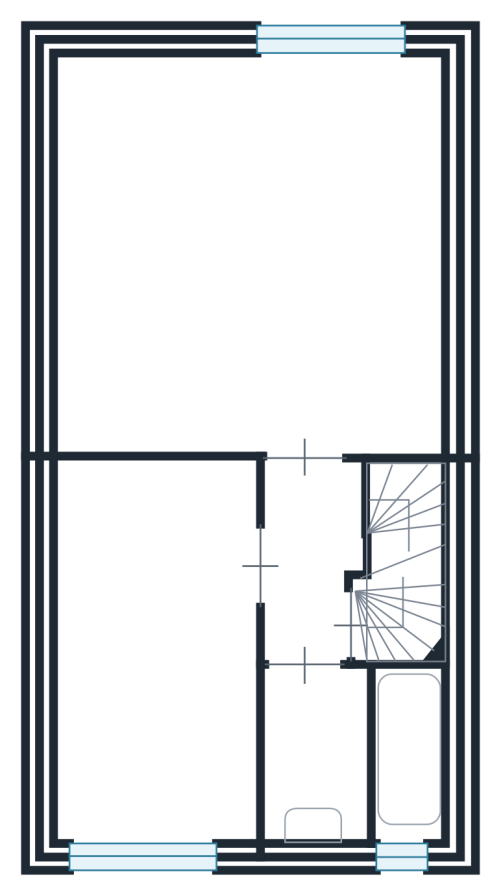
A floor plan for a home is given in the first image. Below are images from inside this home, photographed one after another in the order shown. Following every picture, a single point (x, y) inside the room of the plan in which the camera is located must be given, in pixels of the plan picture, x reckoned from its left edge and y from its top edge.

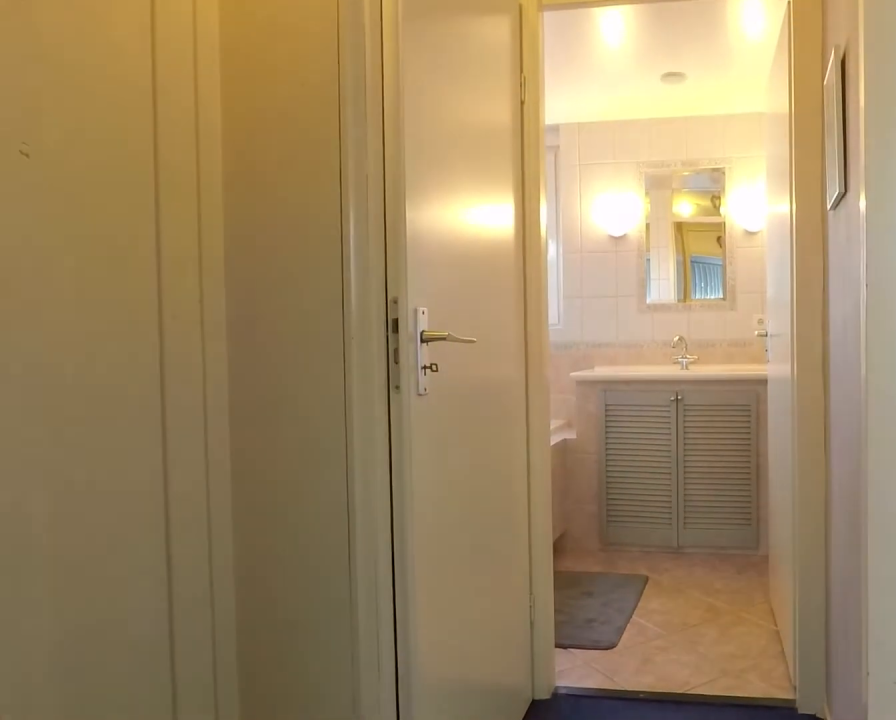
(309, 554)
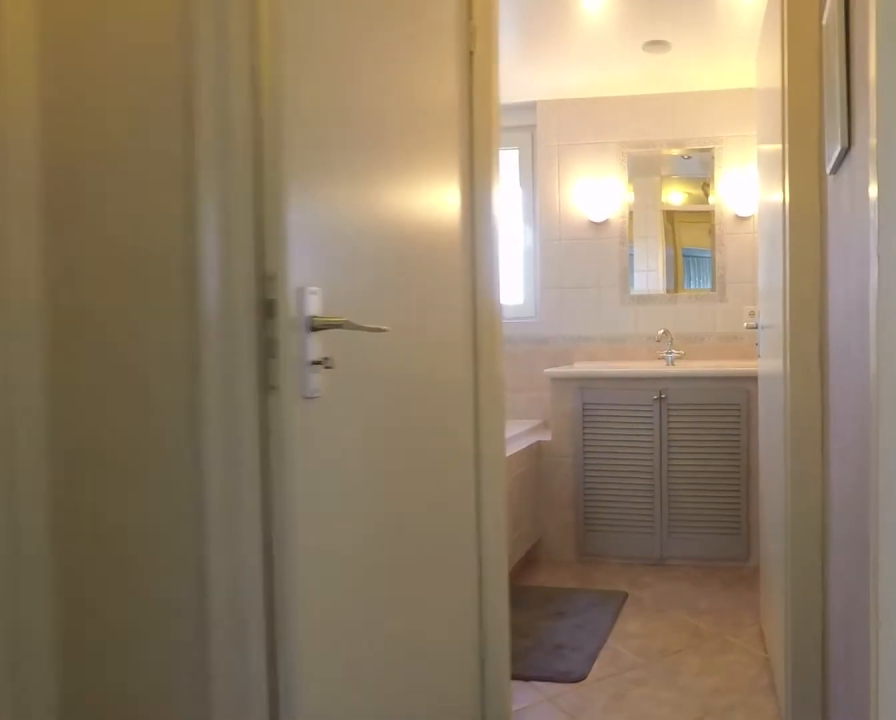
(309, 554)
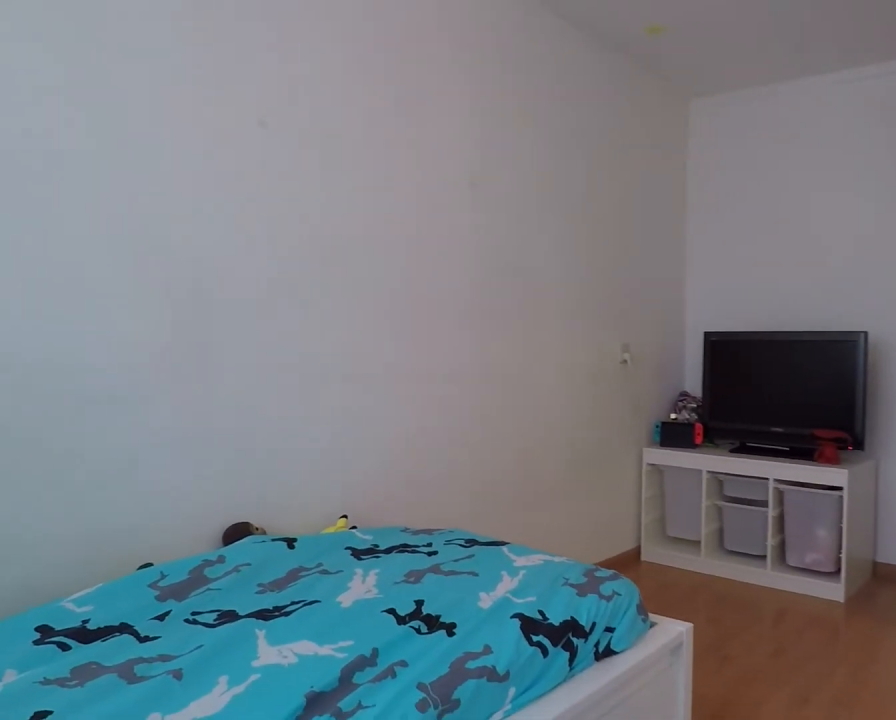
(92, 633)
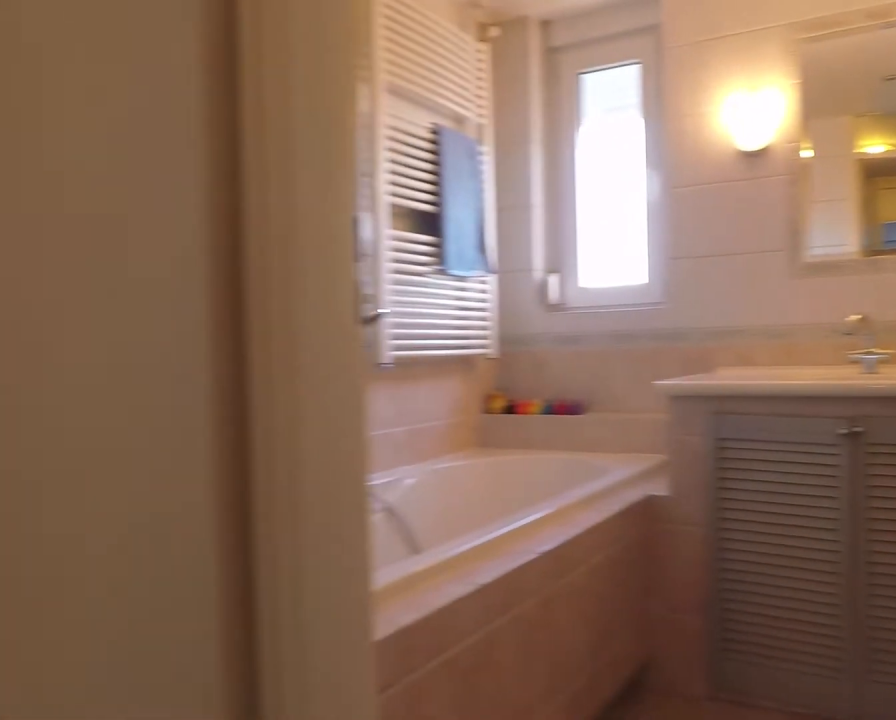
(309, 554)
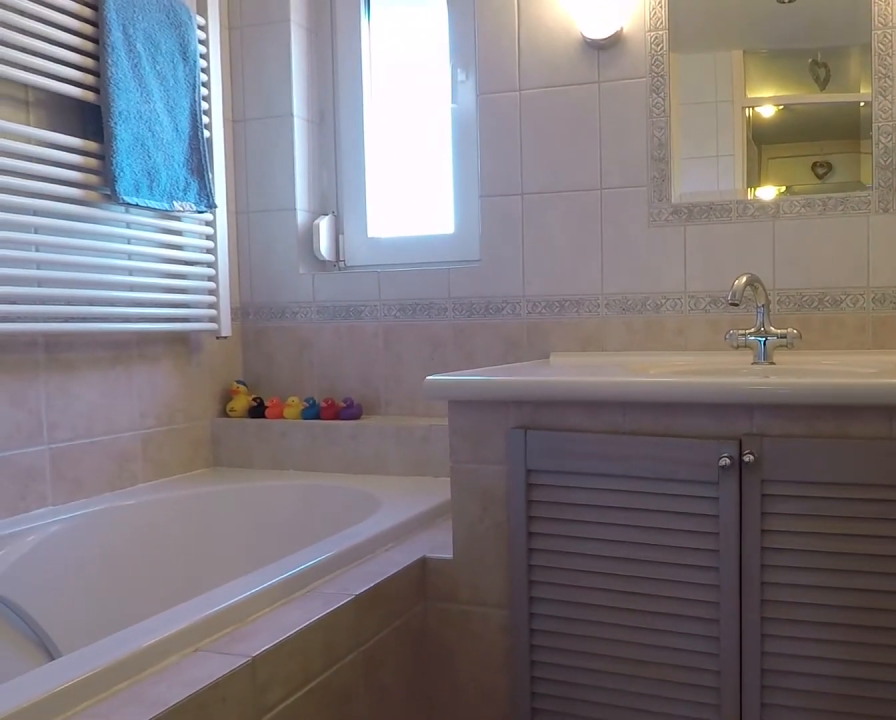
(312, 746)
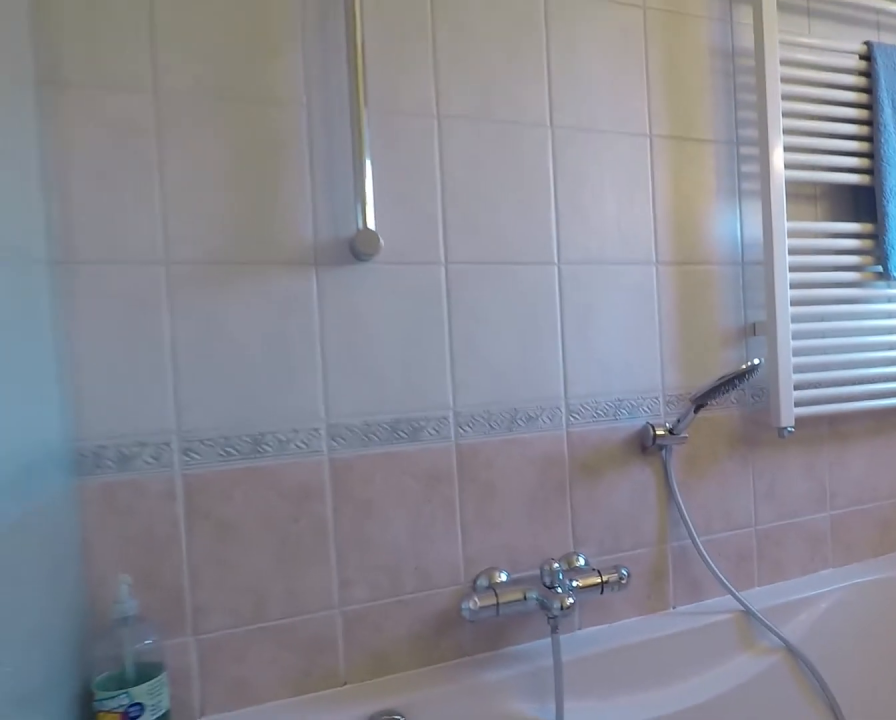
(312, 746)
